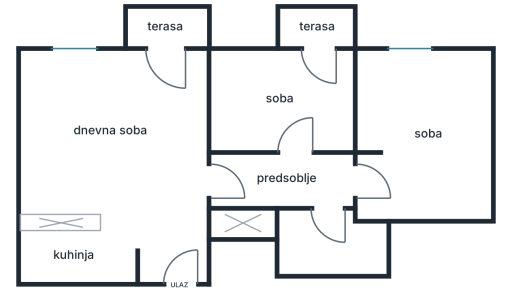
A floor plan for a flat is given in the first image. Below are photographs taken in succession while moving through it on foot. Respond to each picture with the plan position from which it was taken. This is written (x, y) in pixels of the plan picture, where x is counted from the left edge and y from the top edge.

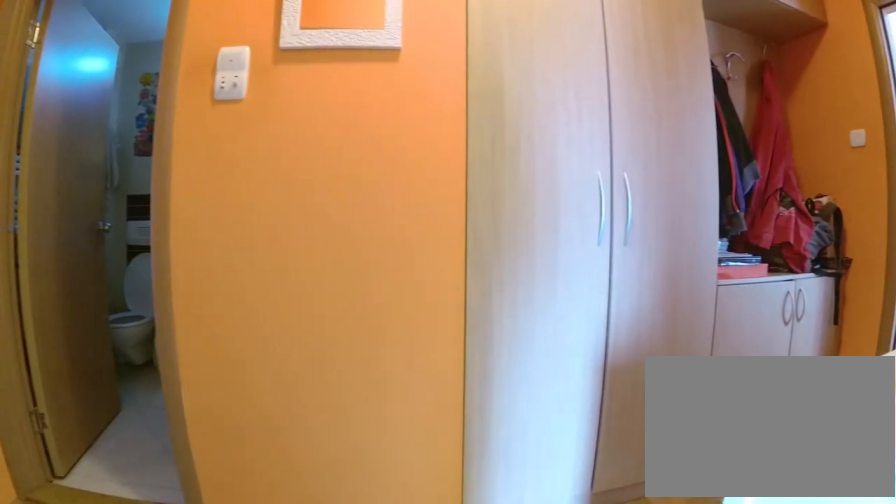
(305, 148)
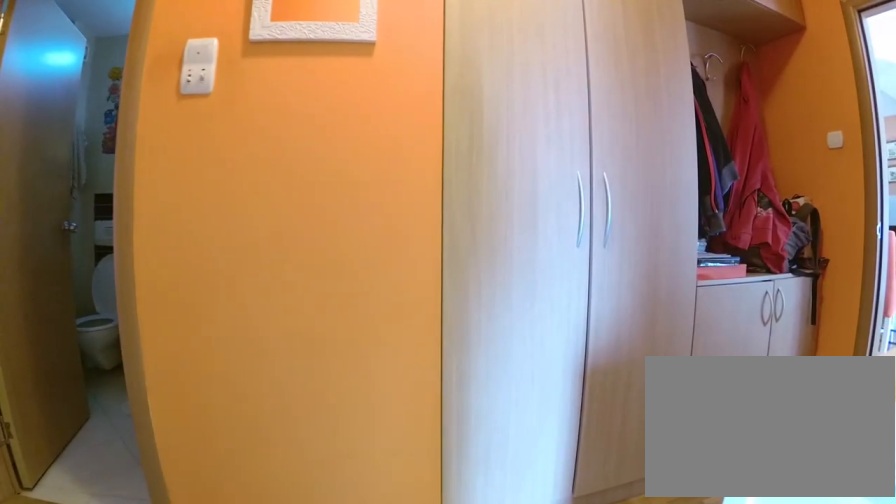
(307, 149)
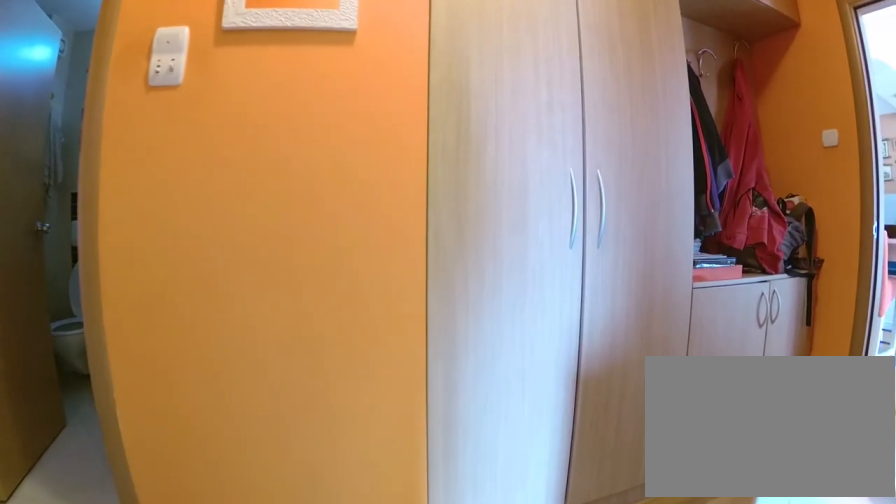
(307, 151)
